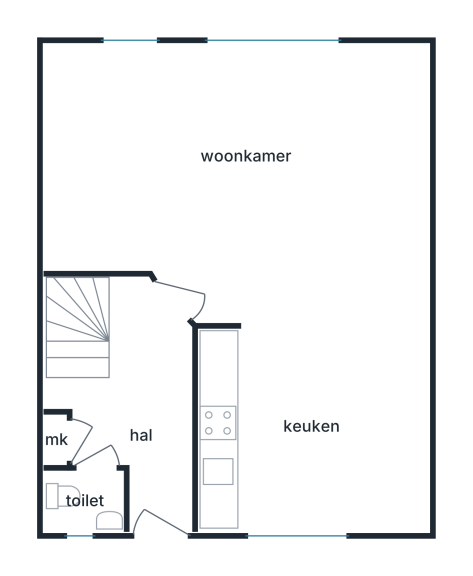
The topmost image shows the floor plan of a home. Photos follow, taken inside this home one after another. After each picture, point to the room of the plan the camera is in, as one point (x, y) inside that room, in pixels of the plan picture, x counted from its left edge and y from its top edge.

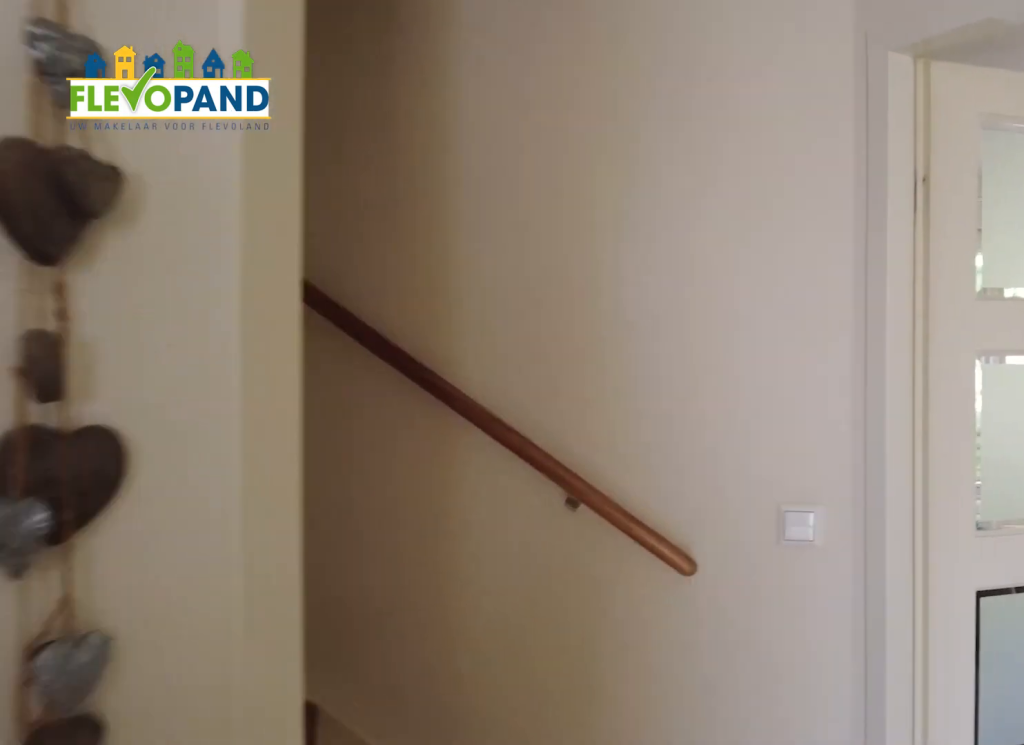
(140, 407)
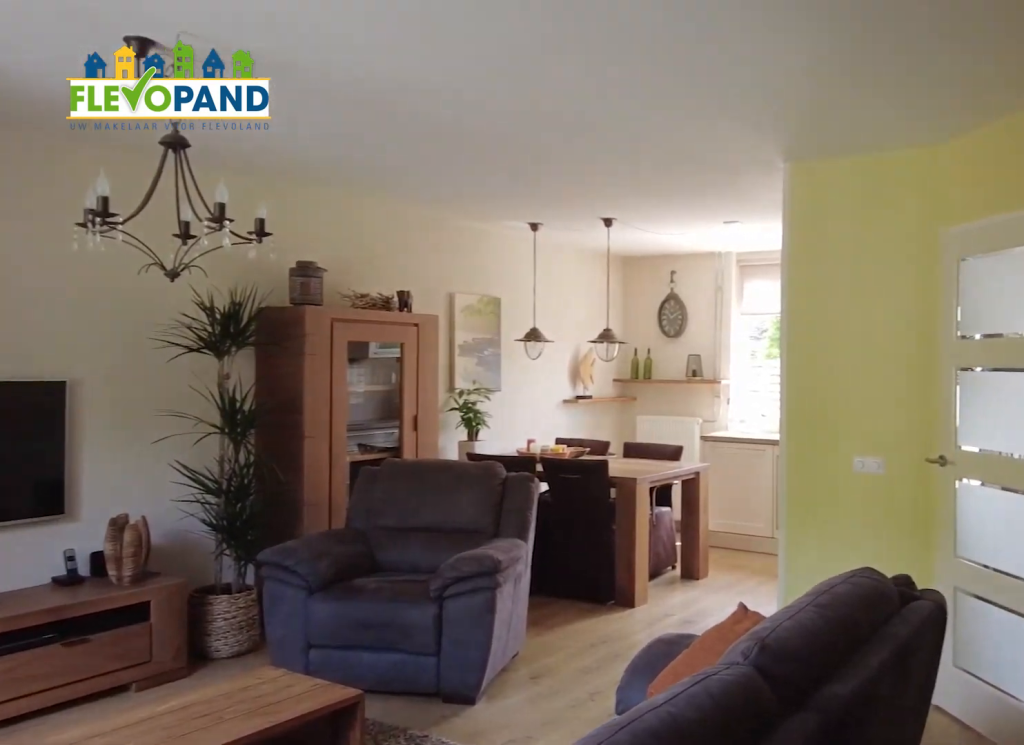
(157, 107)
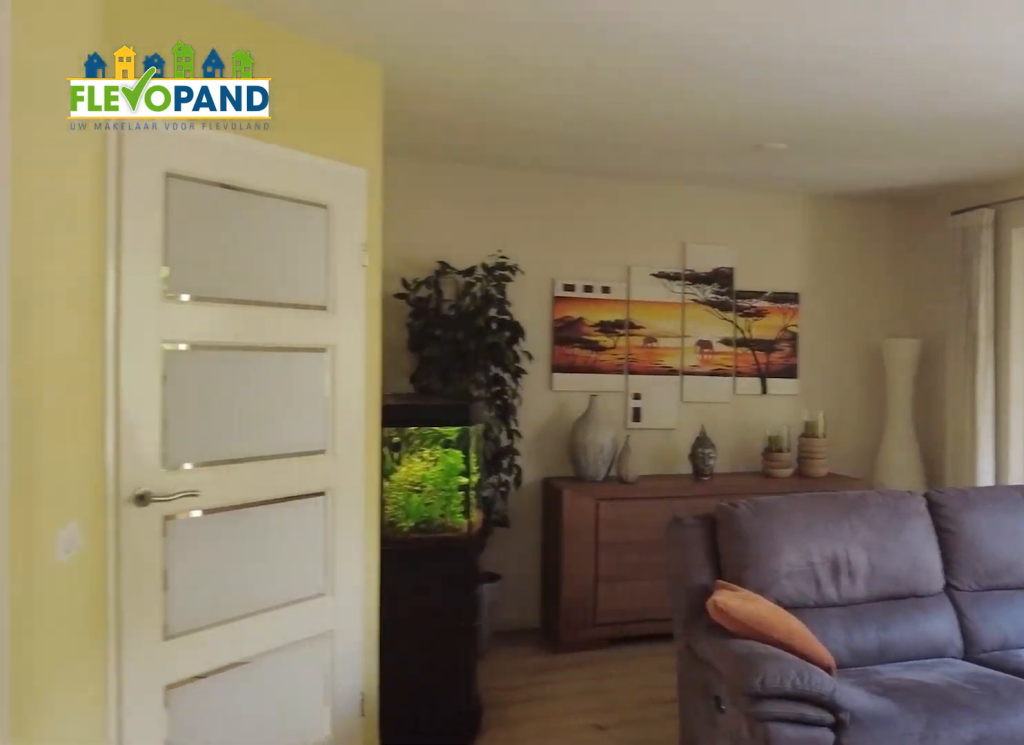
(157, 107)
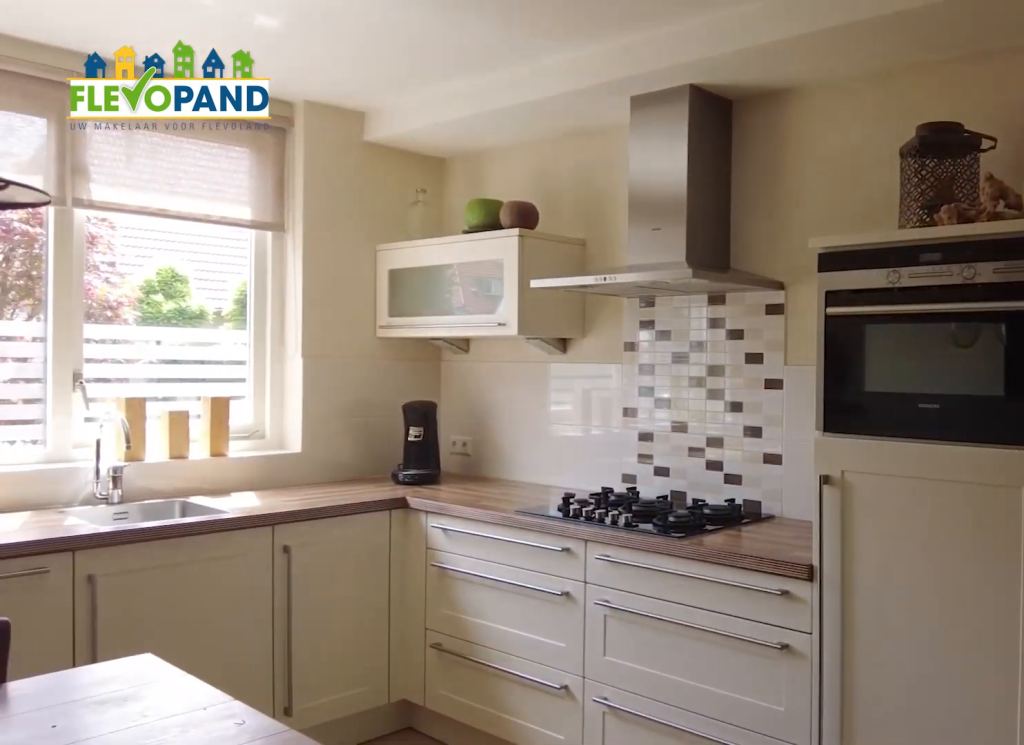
(312, 429)
